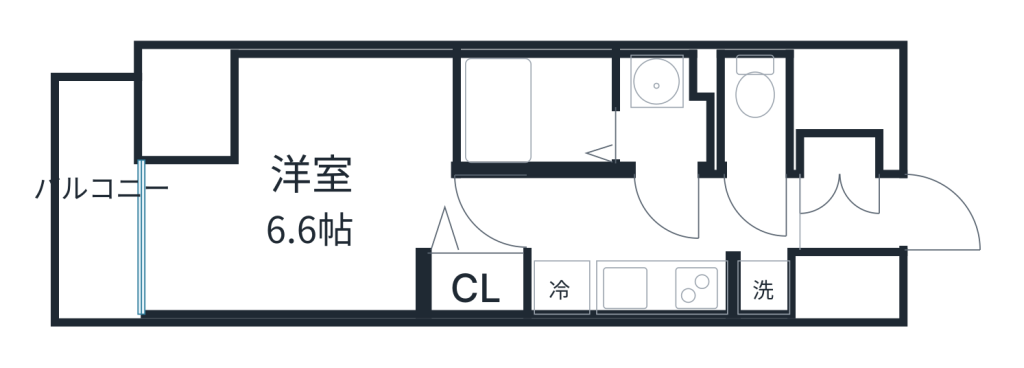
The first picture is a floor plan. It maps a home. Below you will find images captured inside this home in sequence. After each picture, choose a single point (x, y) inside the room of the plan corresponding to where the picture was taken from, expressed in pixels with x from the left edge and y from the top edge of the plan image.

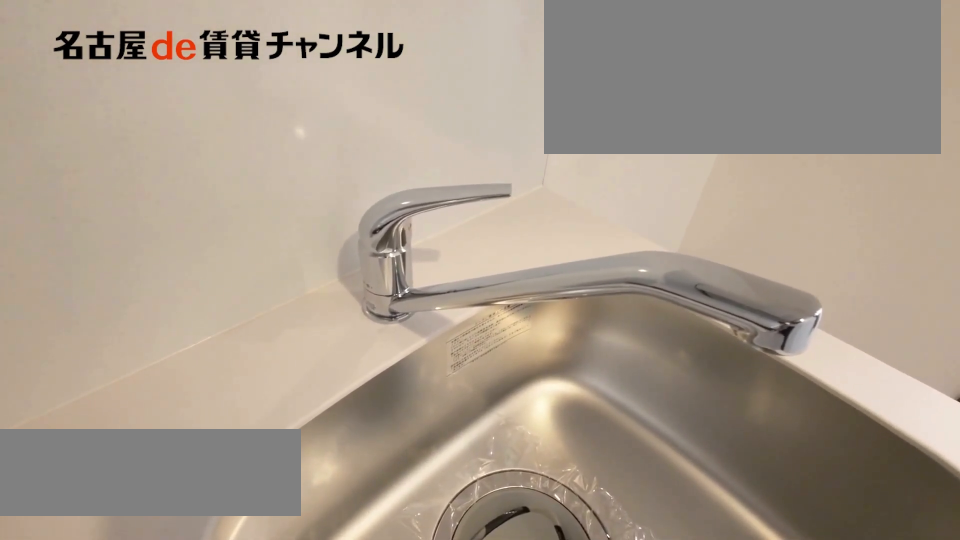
(629, 282)
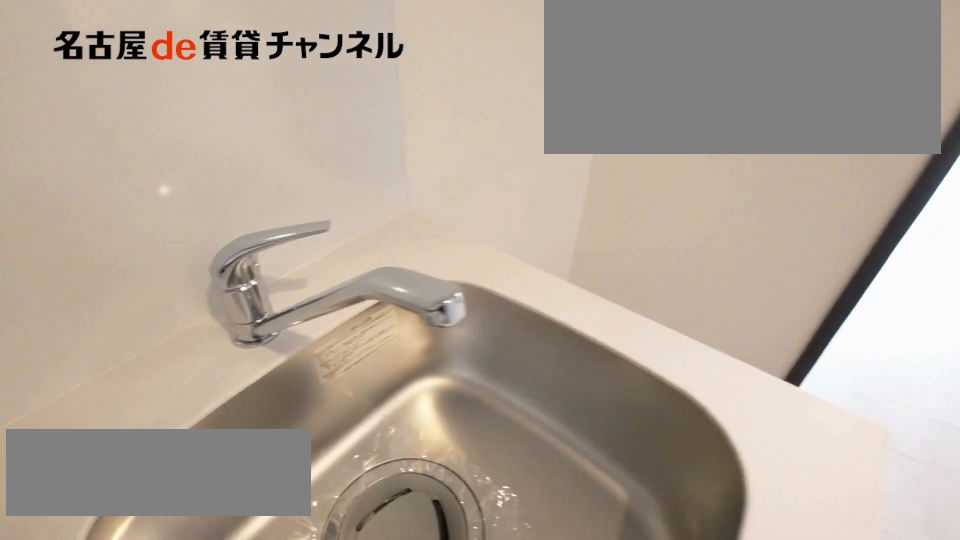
(629, 282)
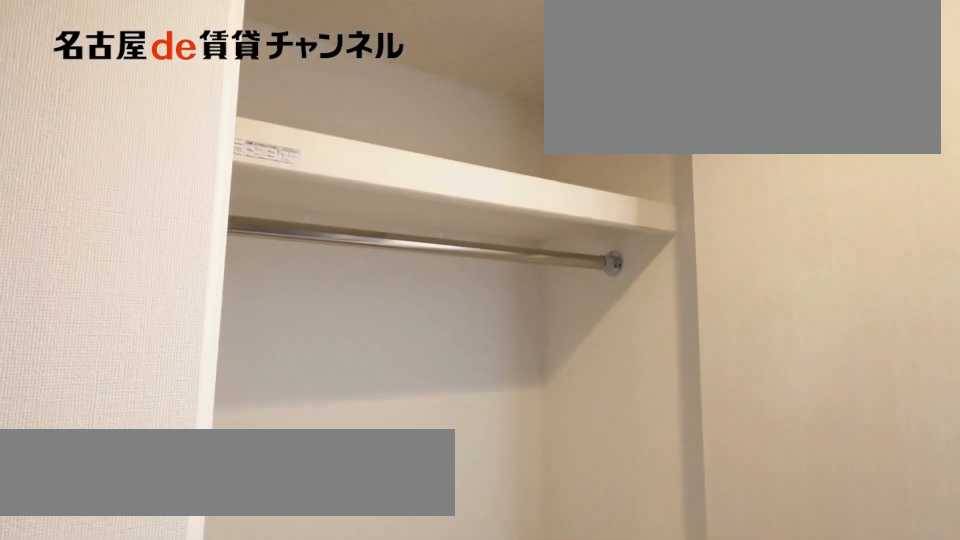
(473, 284)
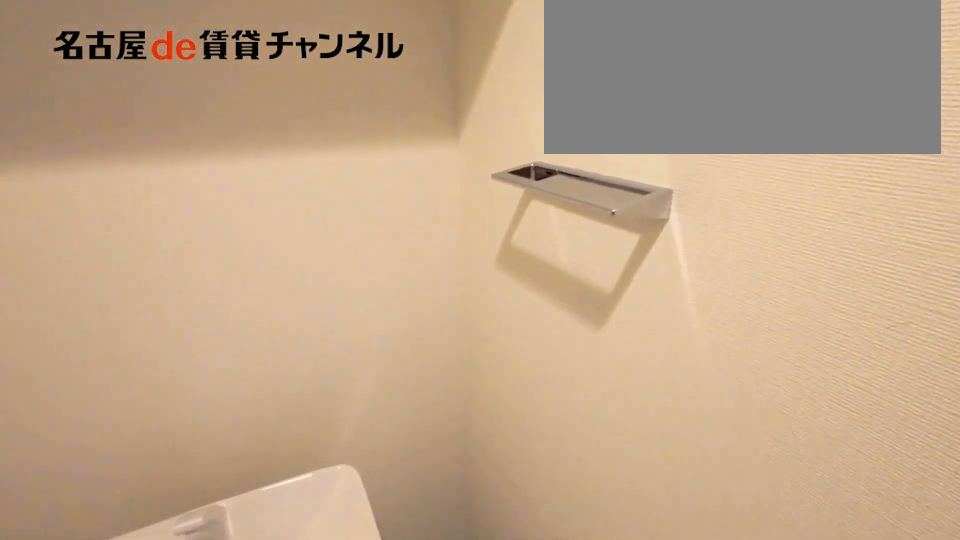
(751, 111)
